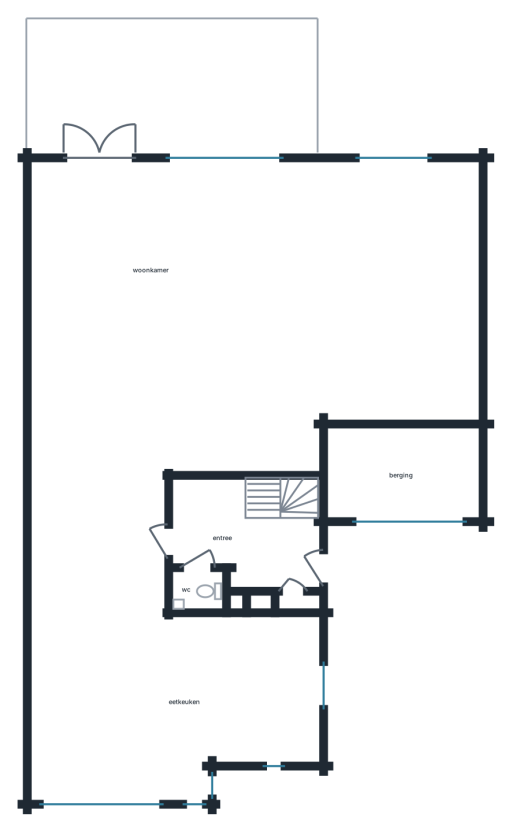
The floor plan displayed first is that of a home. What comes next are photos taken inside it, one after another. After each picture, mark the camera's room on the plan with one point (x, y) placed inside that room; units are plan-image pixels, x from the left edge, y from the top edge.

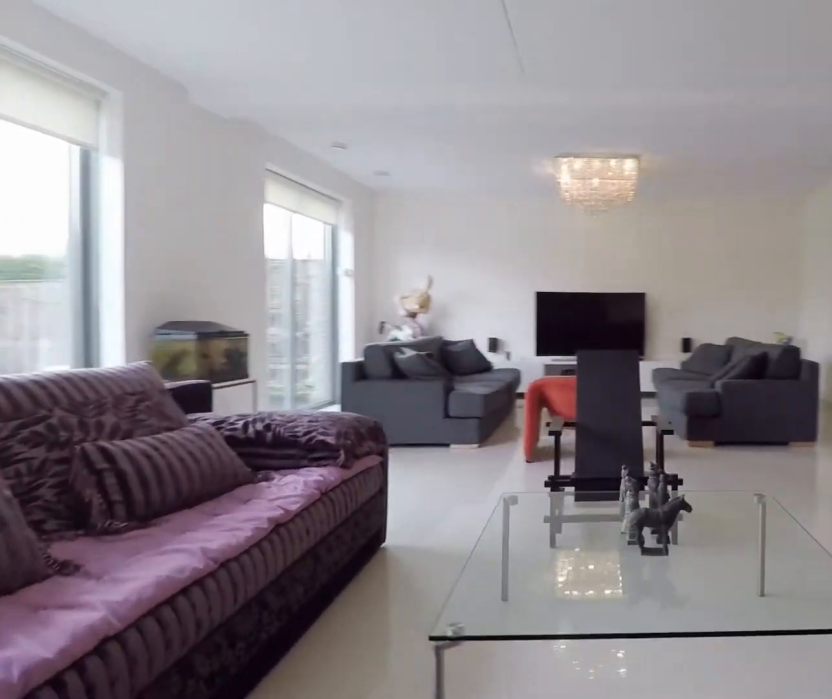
(233, 327)
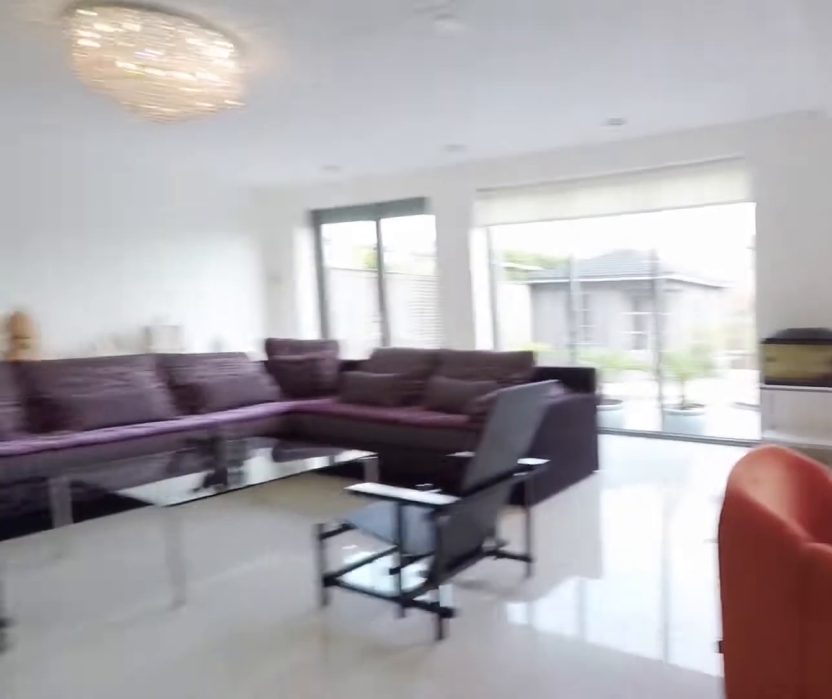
(233, 327)
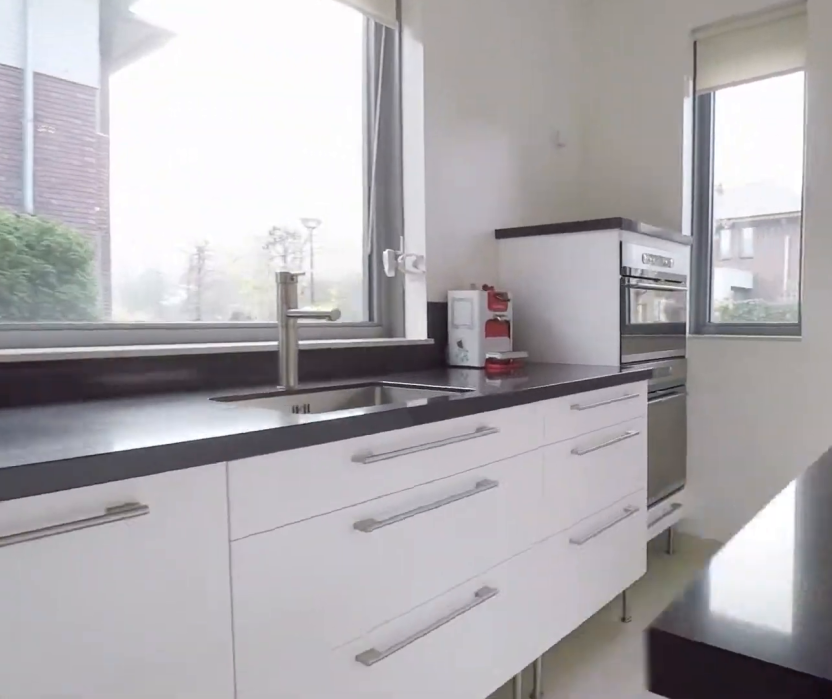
(166, 702)
